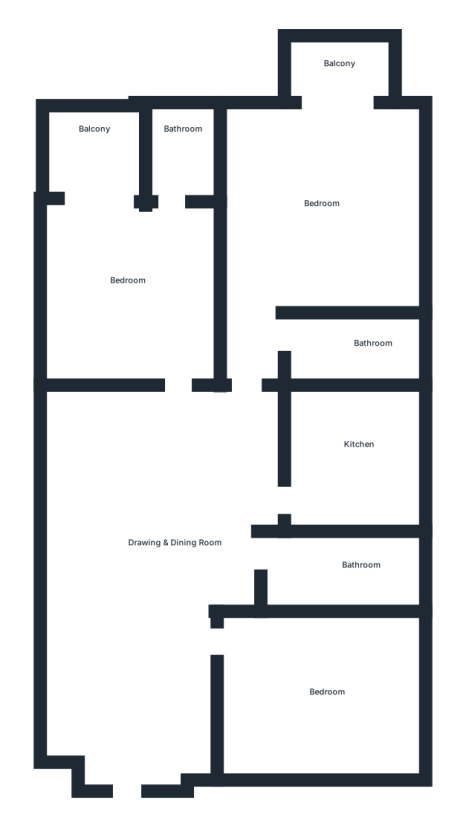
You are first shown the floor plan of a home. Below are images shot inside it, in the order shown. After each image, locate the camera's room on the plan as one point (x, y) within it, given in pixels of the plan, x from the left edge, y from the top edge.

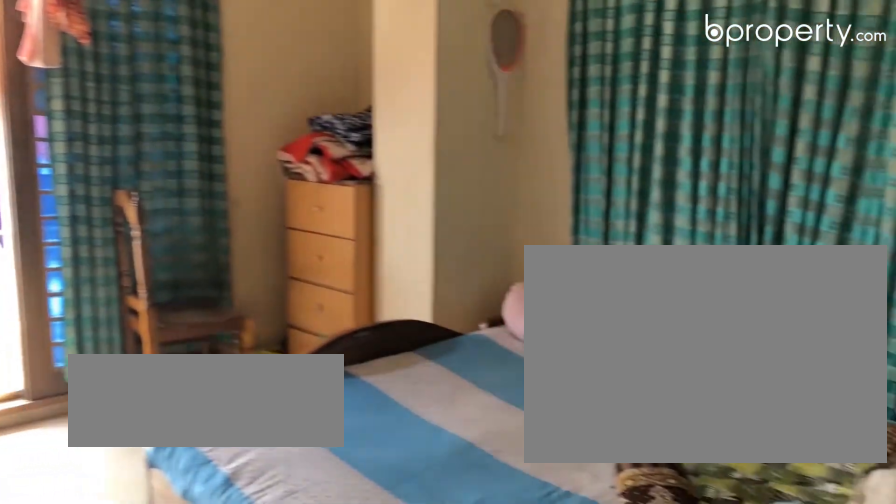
(318, 206)
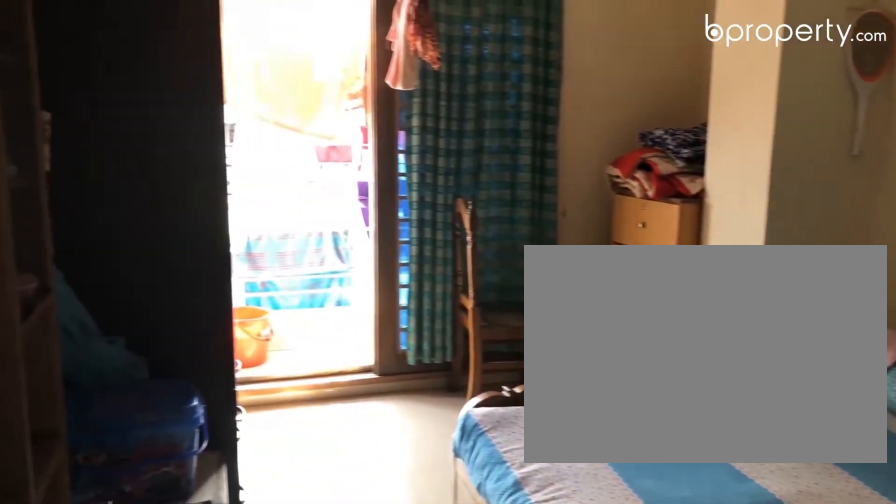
(318, 206)
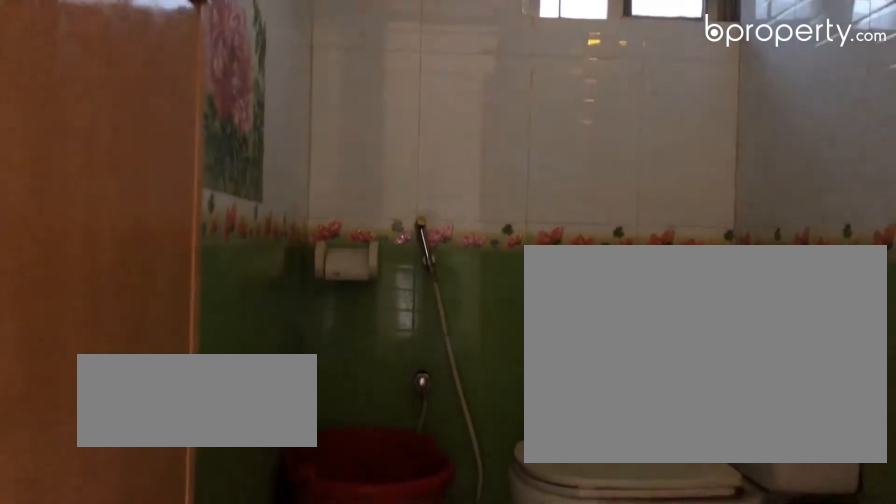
(368, 349)
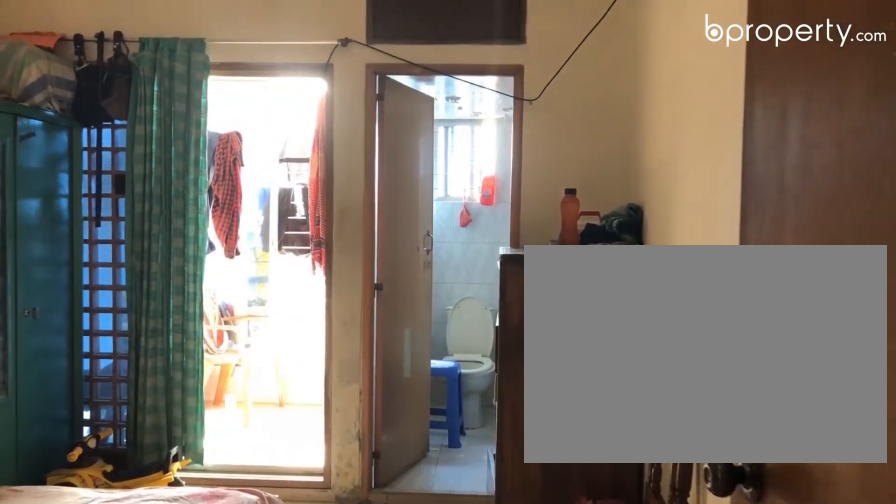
(133, 277)
